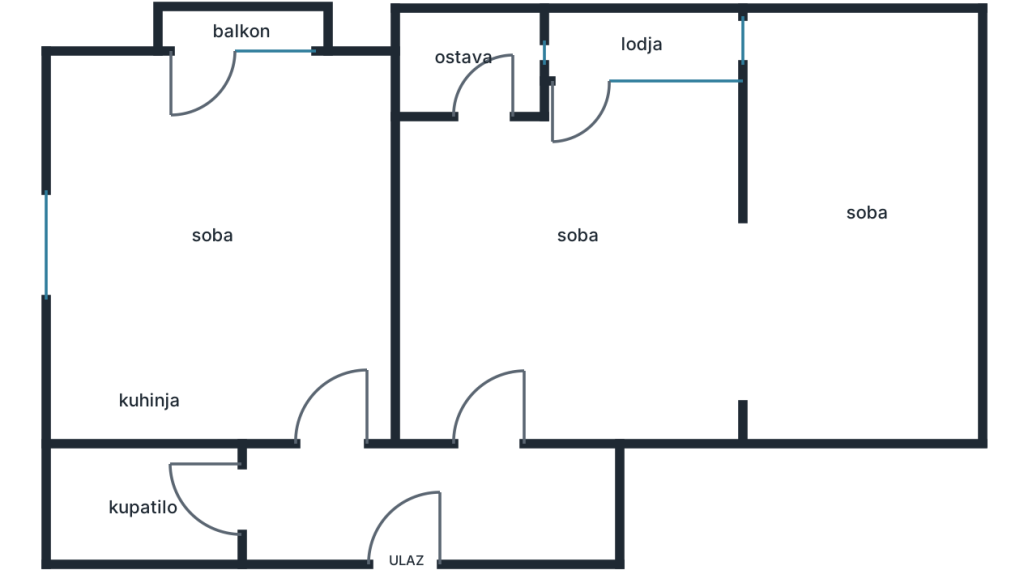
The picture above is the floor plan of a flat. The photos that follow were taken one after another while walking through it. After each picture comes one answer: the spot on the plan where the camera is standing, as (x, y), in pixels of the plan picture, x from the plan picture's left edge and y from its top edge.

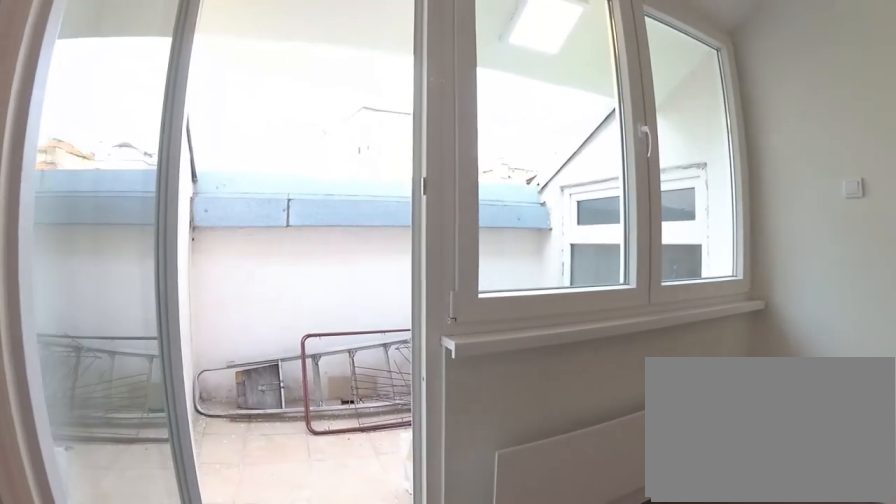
(581, 213)
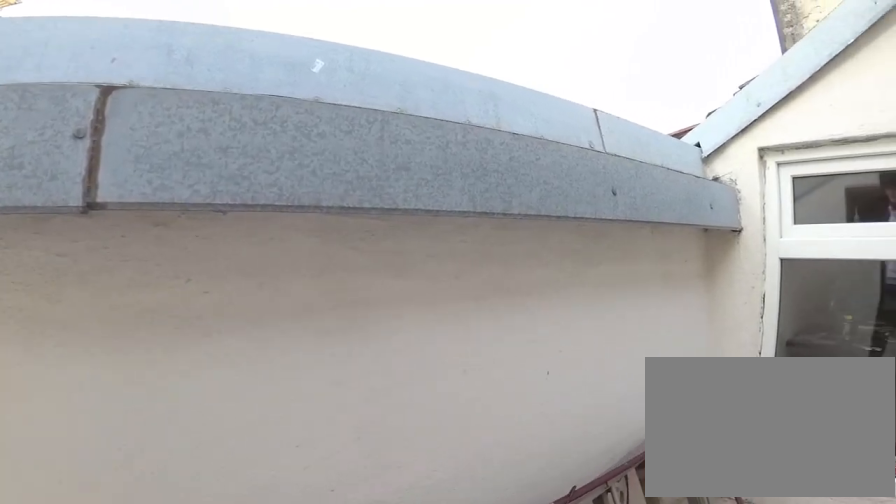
(573, 48)
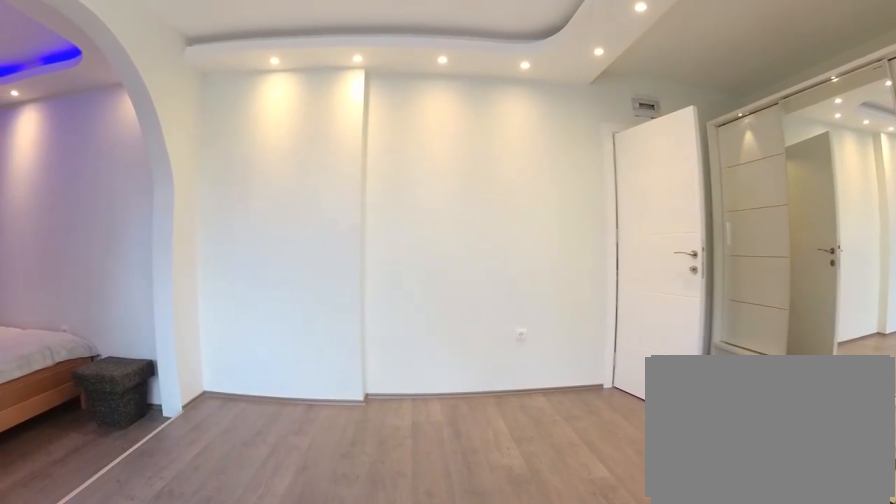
(582, 147)
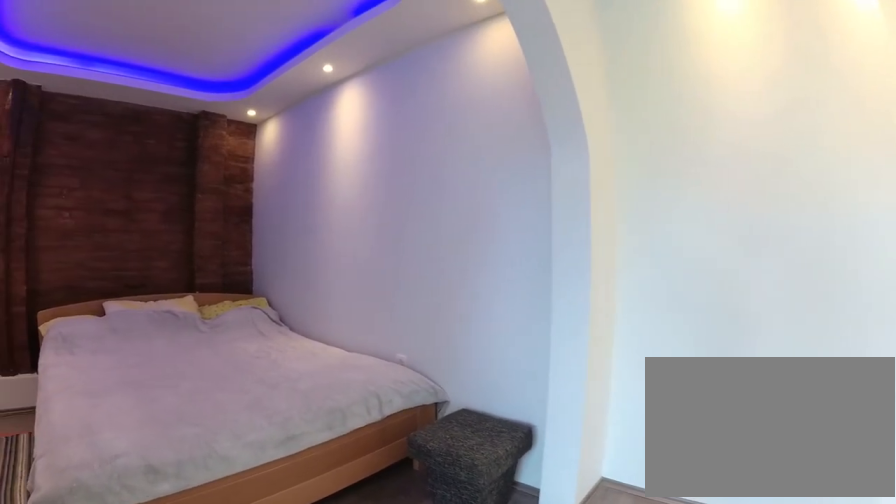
(634, 213)
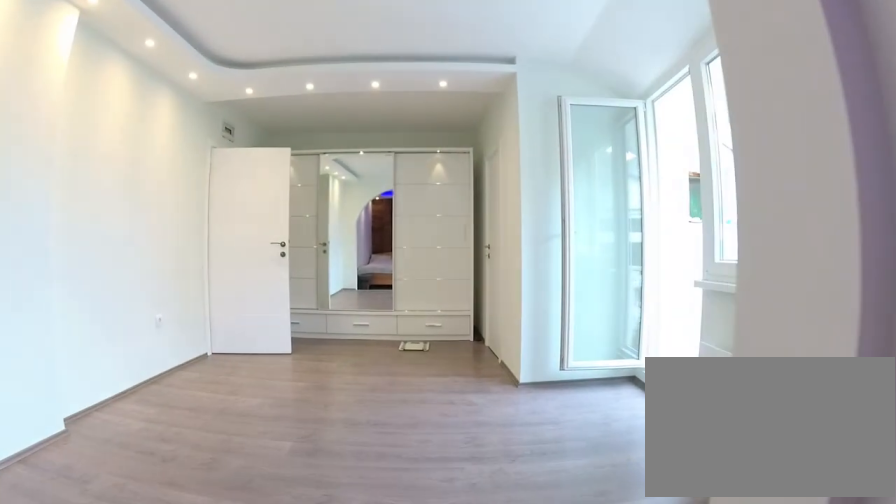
(797, 232)
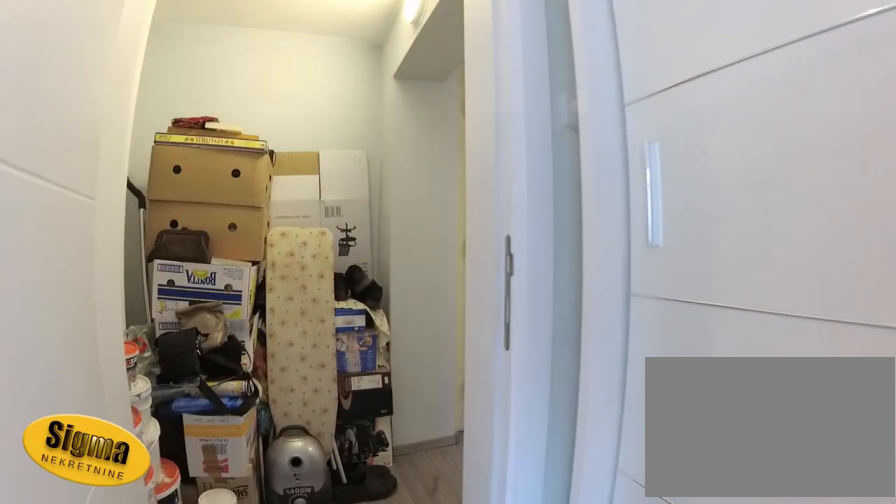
(515, 332)
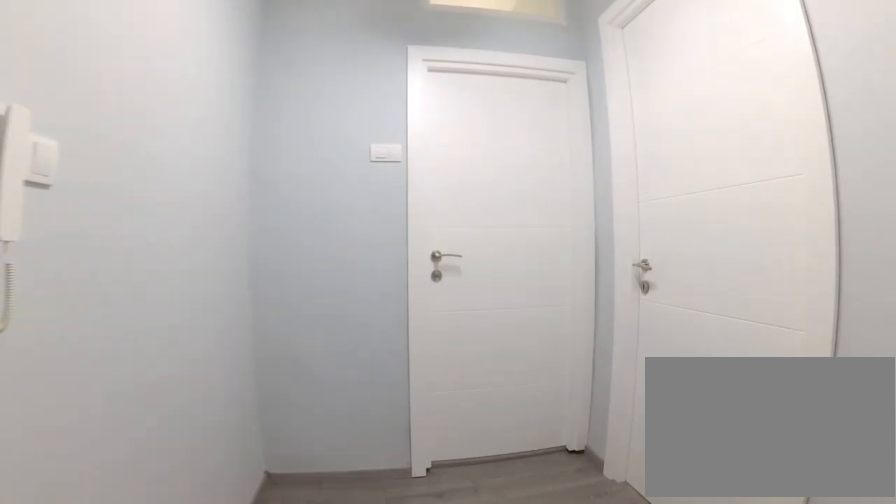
(430, 499)
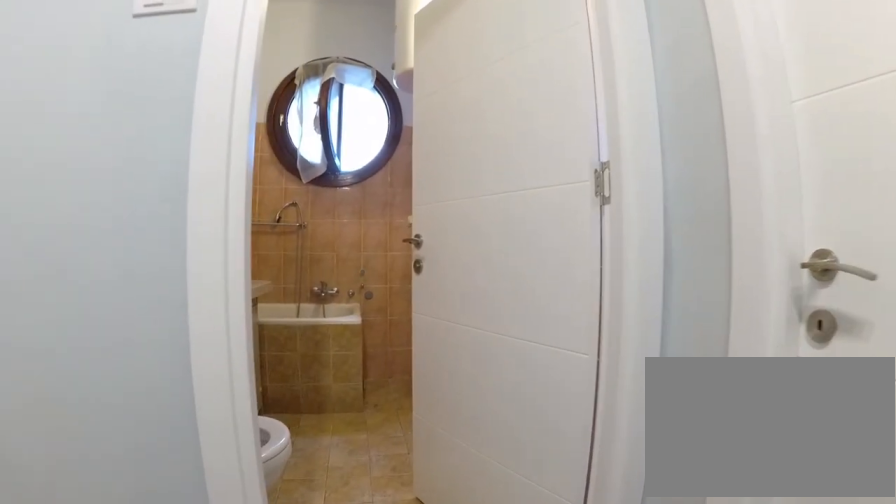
(330, 499)
